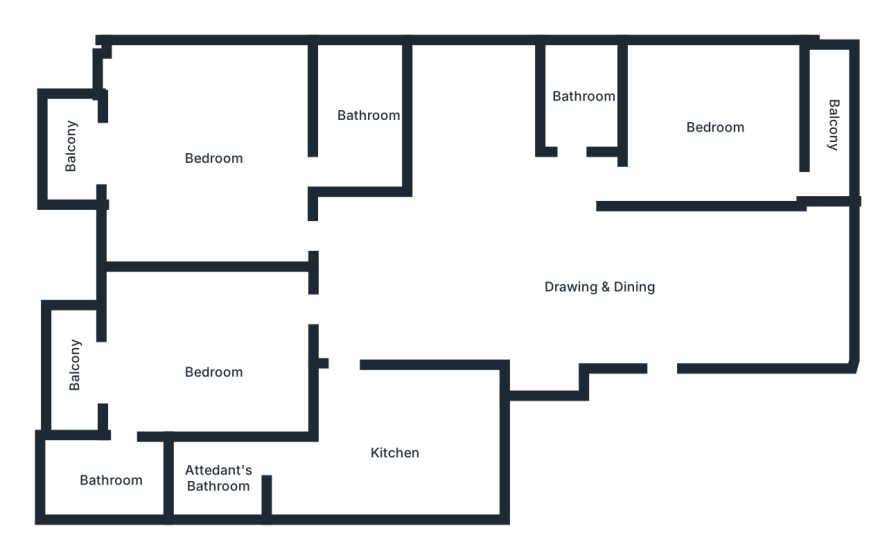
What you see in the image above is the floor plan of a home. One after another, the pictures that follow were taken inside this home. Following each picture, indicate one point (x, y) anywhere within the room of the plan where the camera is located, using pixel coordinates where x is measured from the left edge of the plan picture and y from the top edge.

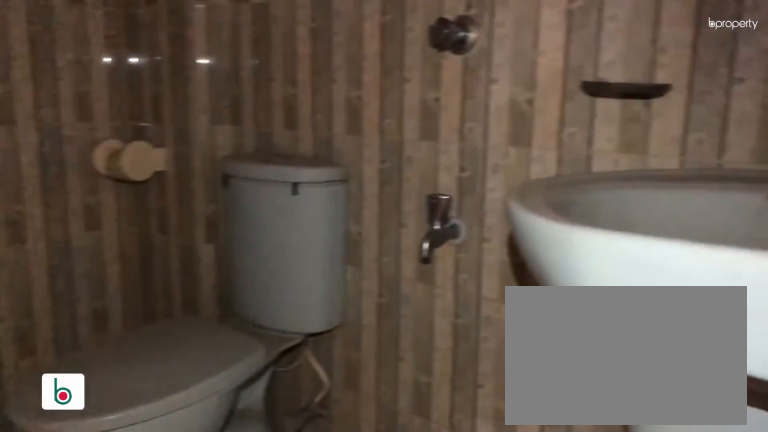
(583, 98)
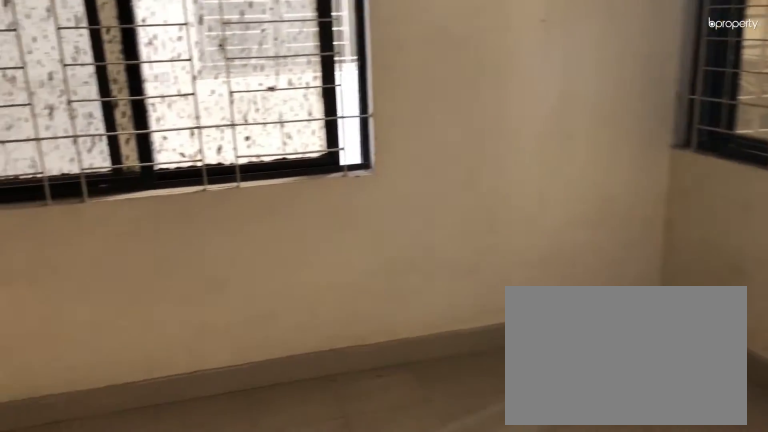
(712, 134)
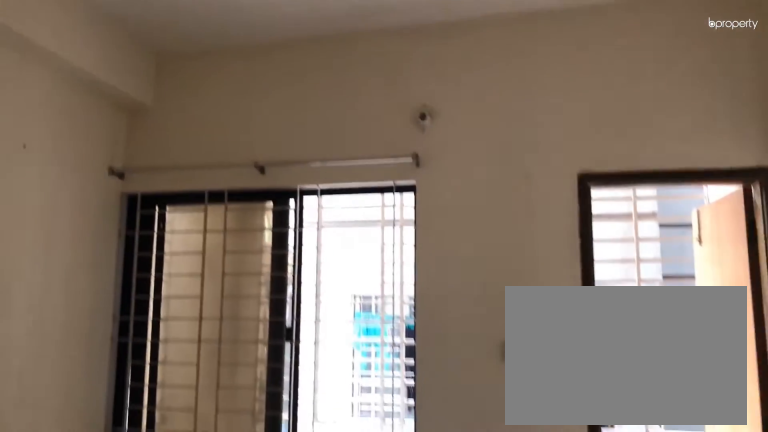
(712, 134)
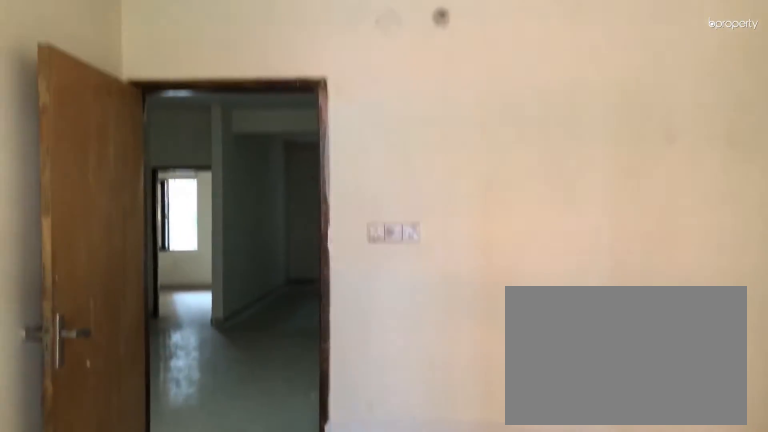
(215, 372)
